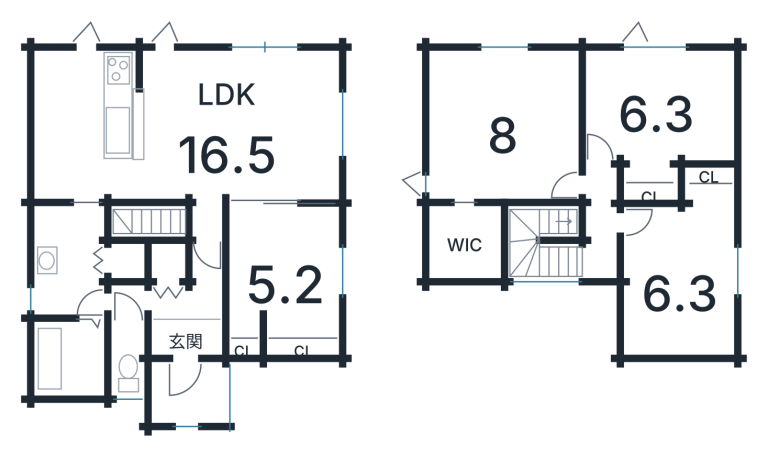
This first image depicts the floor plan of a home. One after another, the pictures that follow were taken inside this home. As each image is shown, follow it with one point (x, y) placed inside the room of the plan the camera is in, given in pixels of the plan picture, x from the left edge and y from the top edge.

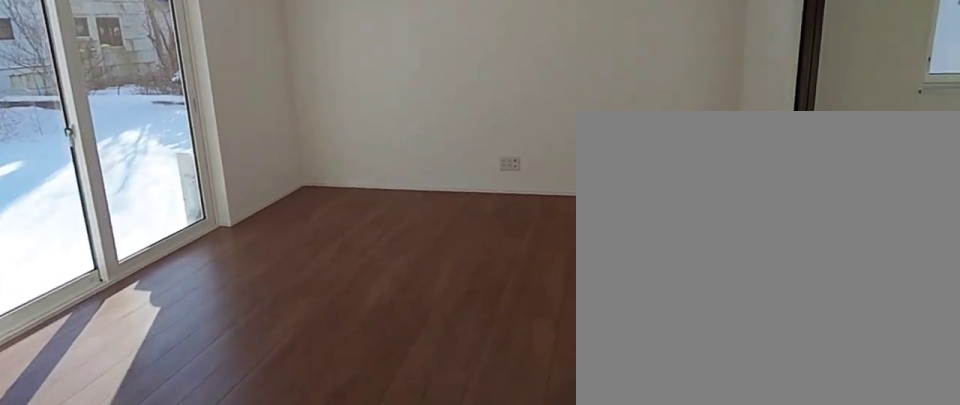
(250, 134)
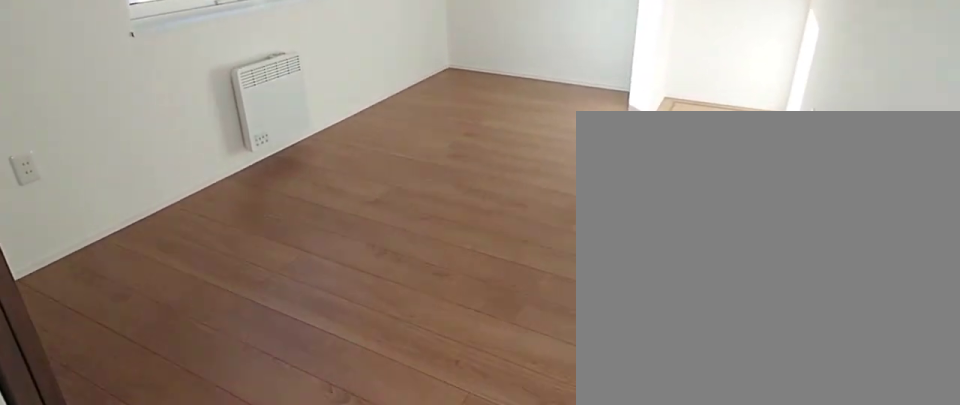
(283, 285)
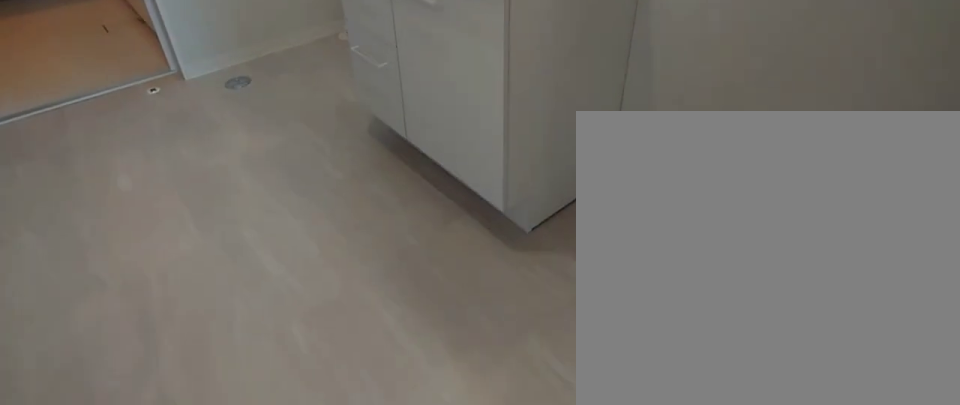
(65, 275)
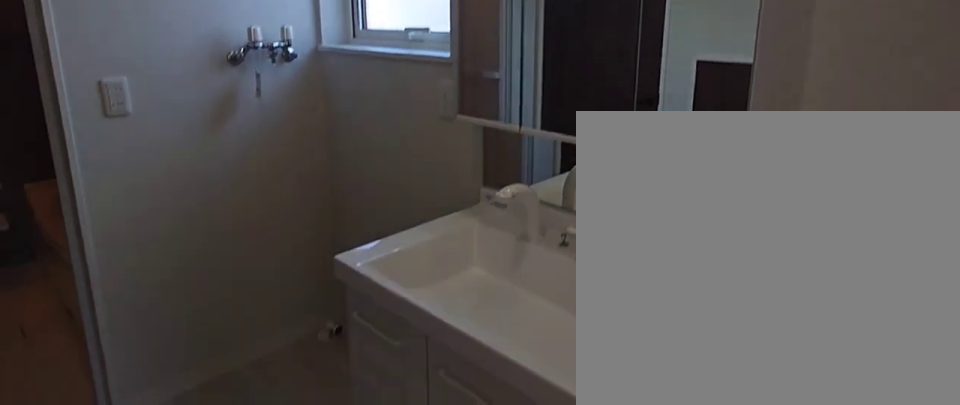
(65, 275)
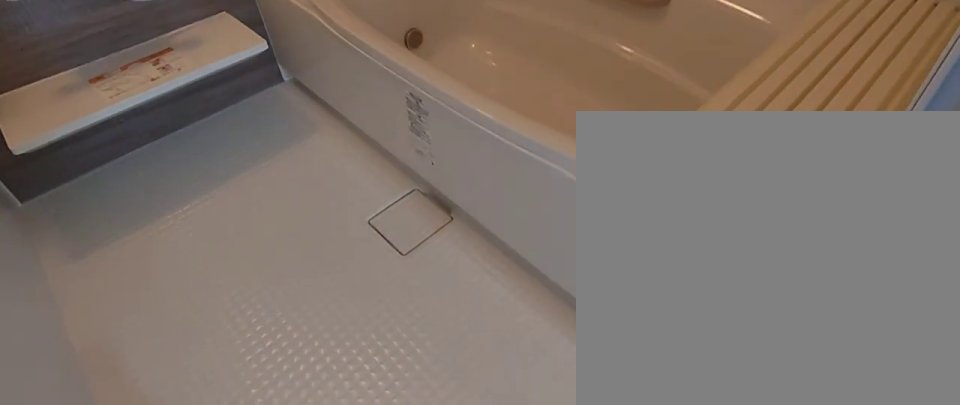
(70, 366)
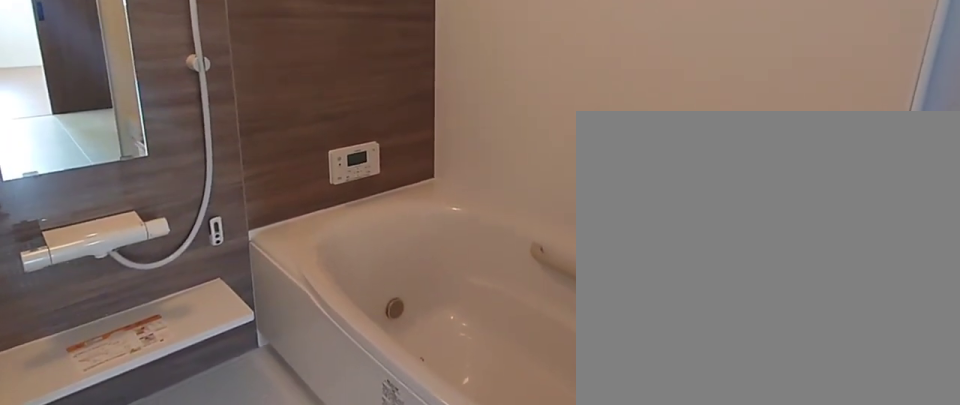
(70, 366)
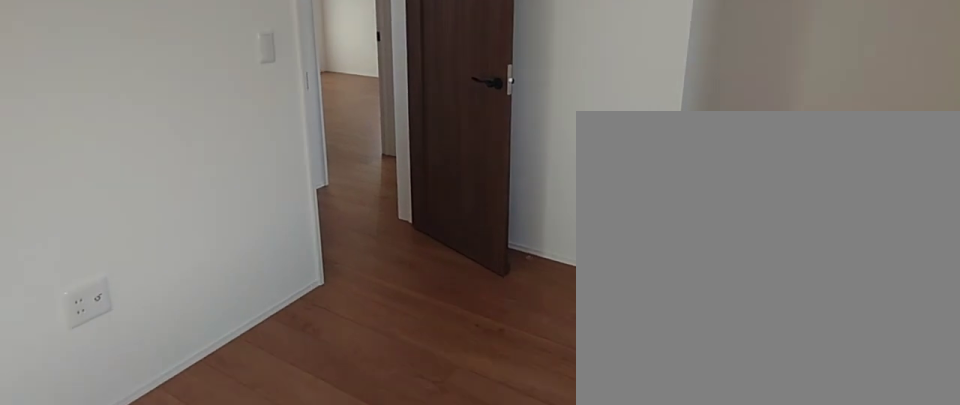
(679, 288)
